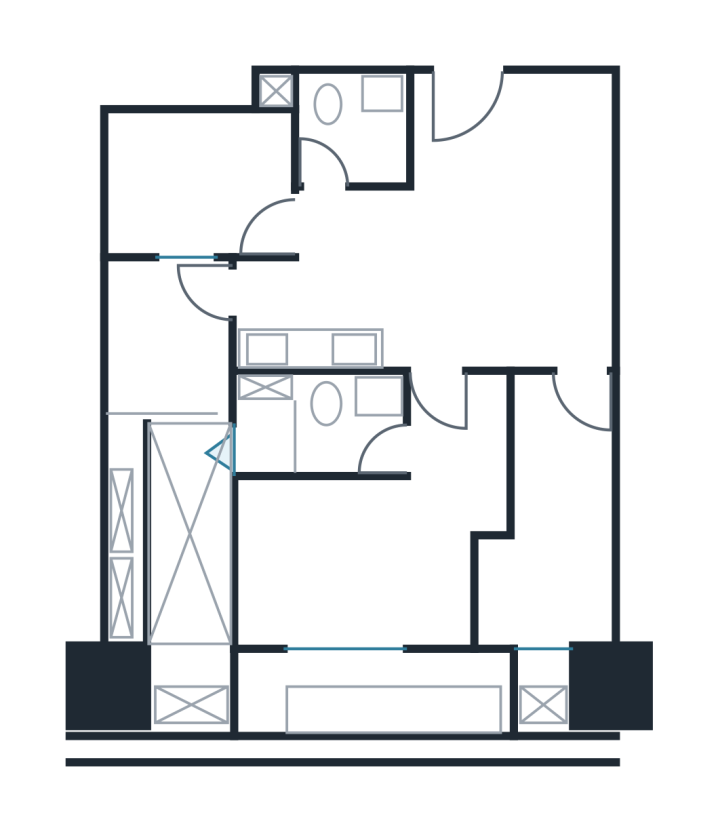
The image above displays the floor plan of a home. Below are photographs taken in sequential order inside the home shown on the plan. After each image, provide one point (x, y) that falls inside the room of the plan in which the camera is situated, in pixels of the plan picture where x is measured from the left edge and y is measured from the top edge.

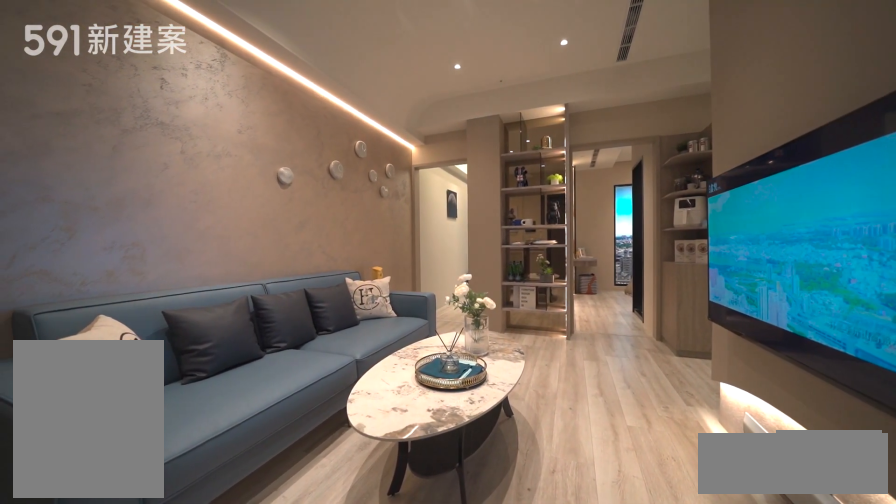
(511, 197)
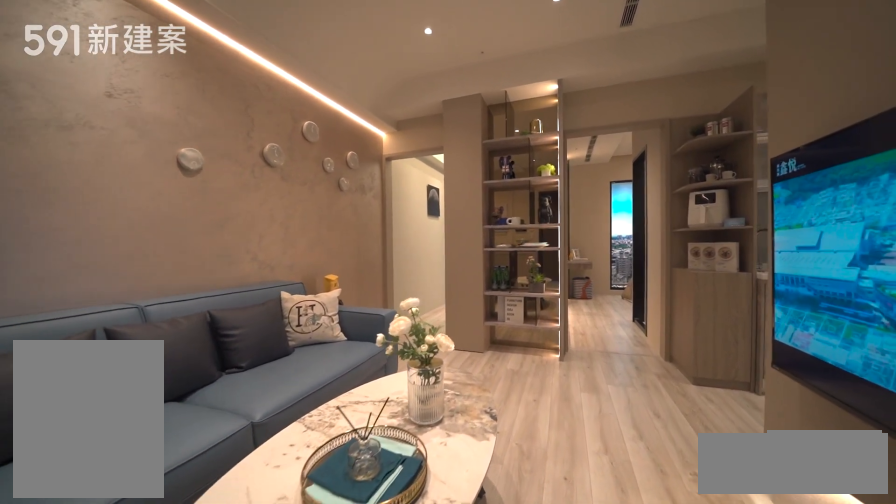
(511, 197)
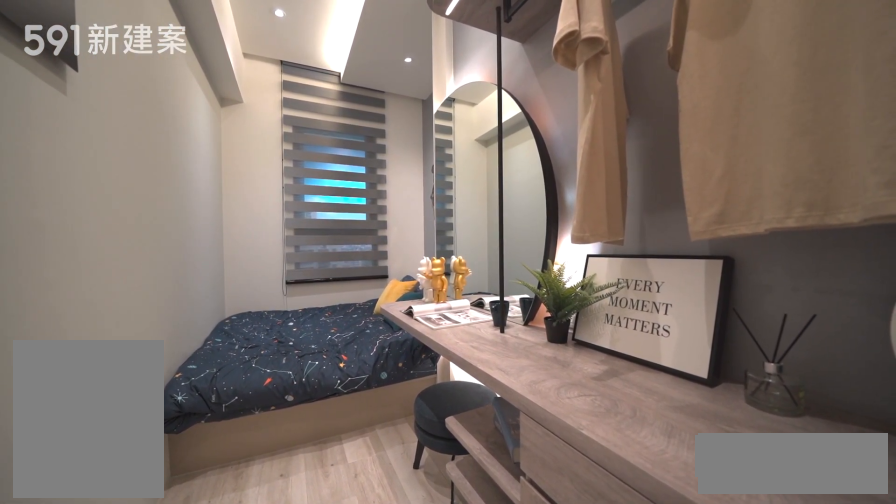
(554, 518)
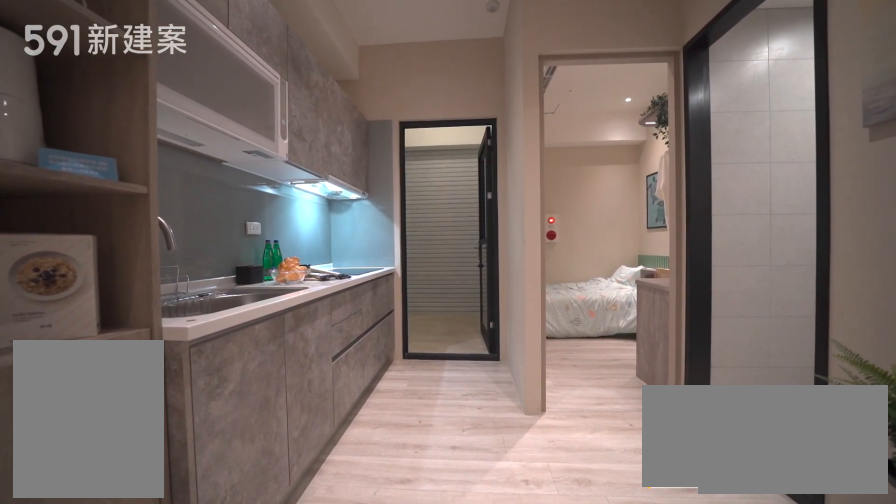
(331, 290)
